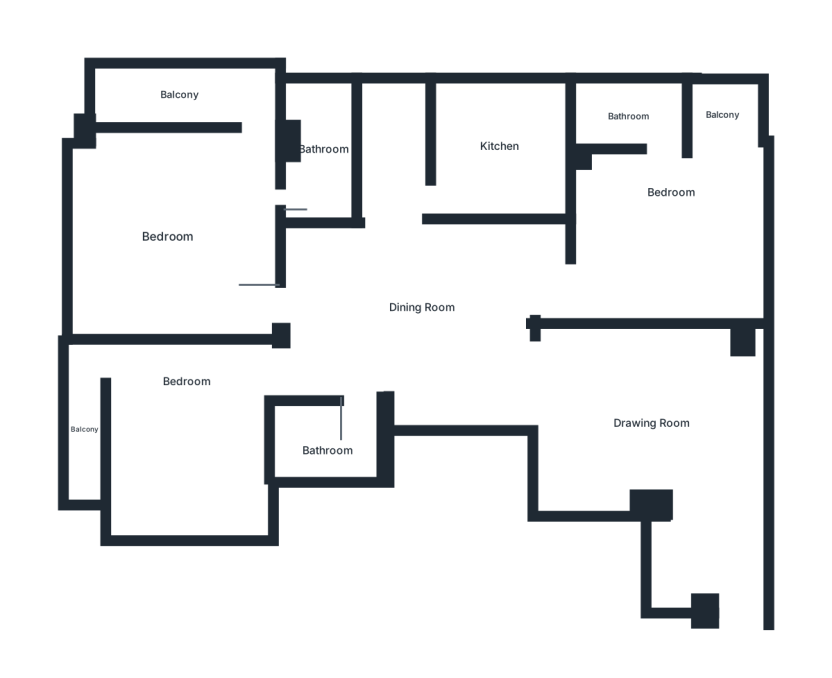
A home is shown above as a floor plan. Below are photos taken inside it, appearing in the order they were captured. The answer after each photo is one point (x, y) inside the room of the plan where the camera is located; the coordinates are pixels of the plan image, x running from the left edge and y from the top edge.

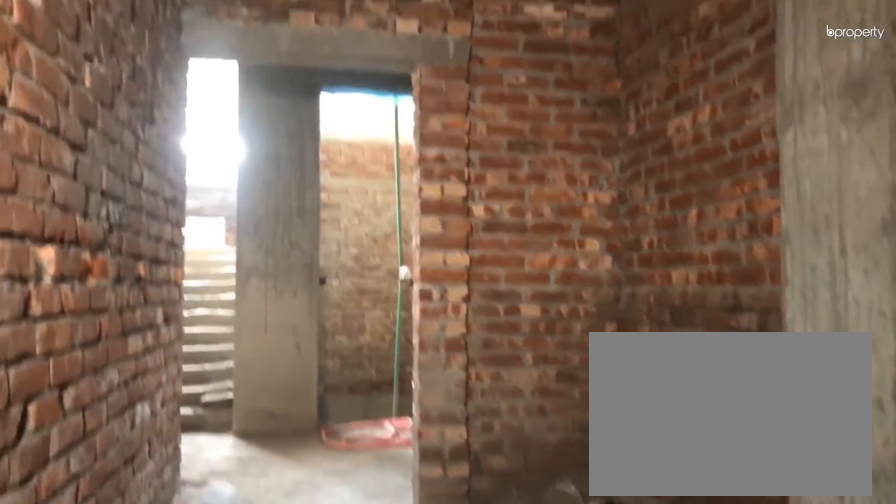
(660, 424)
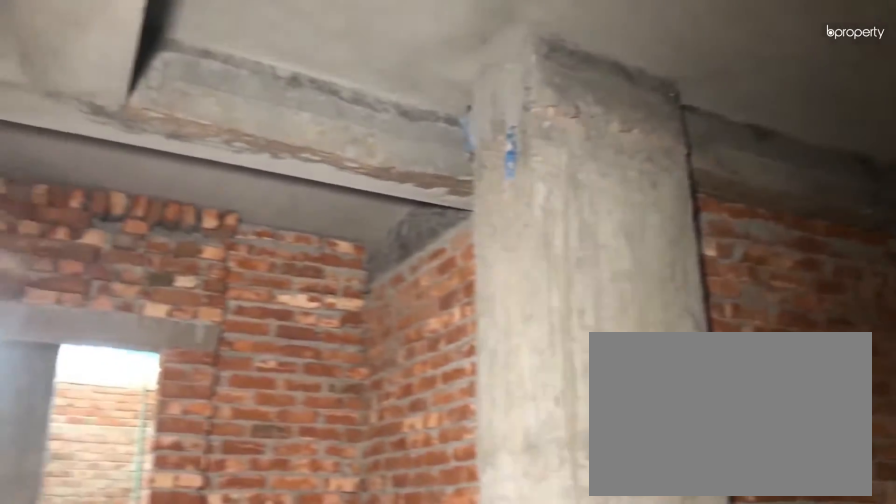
(660, 423)
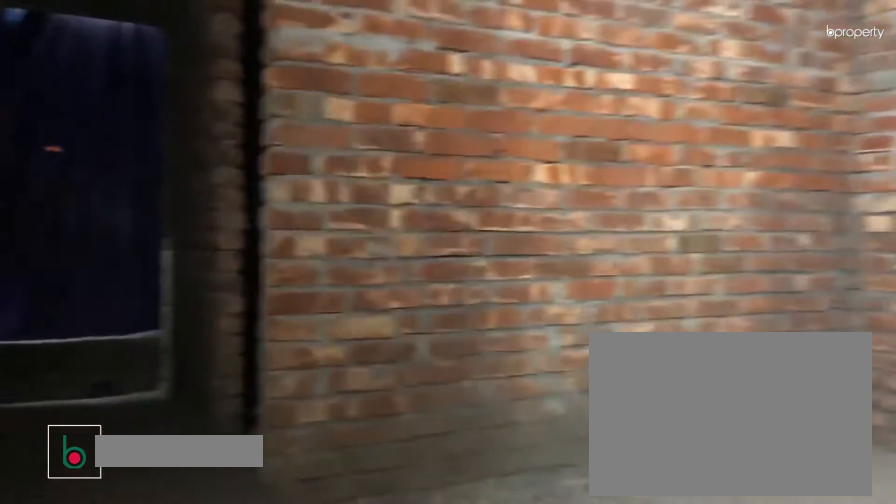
(422, 303)
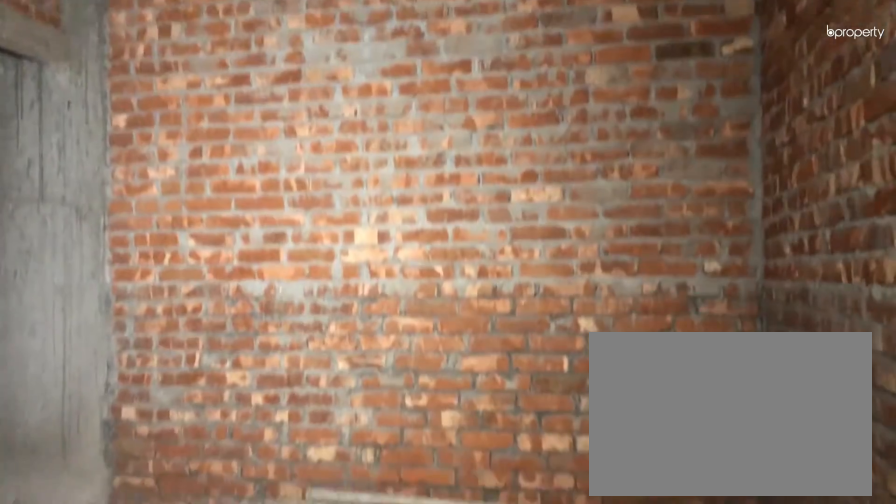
(665, 224)
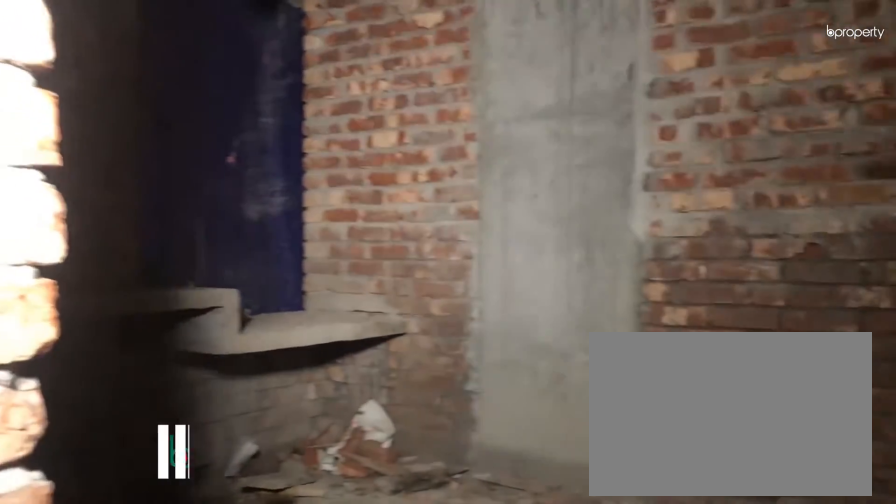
(503, 147)
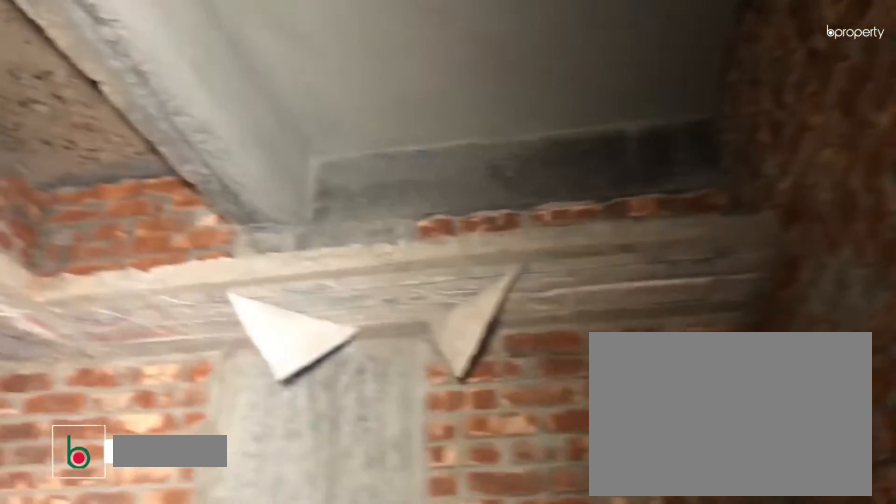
(504, 147)
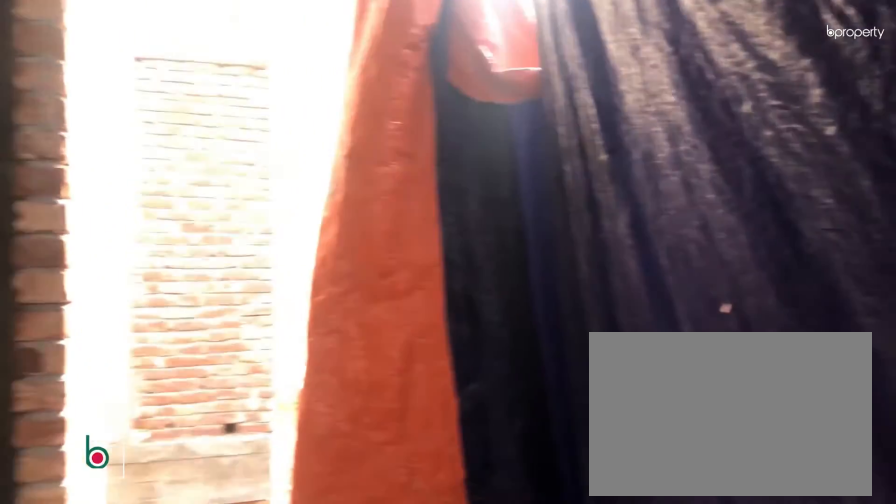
(171, 95)
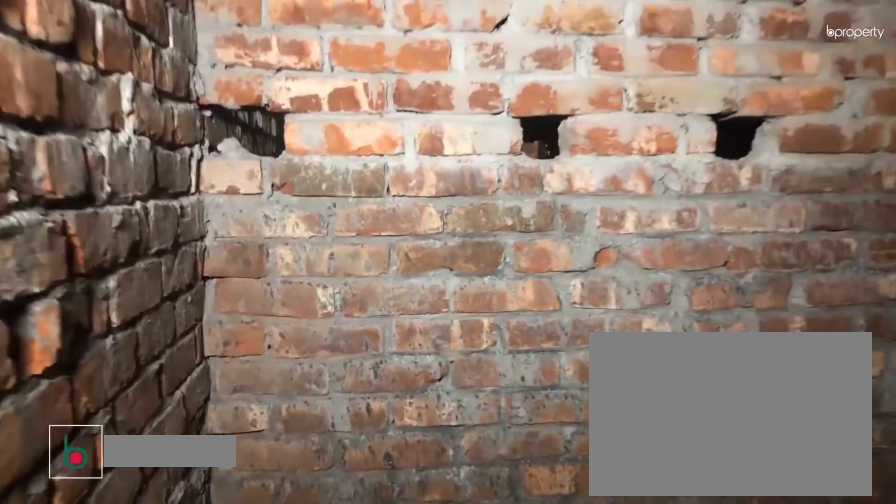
(327, 450)
